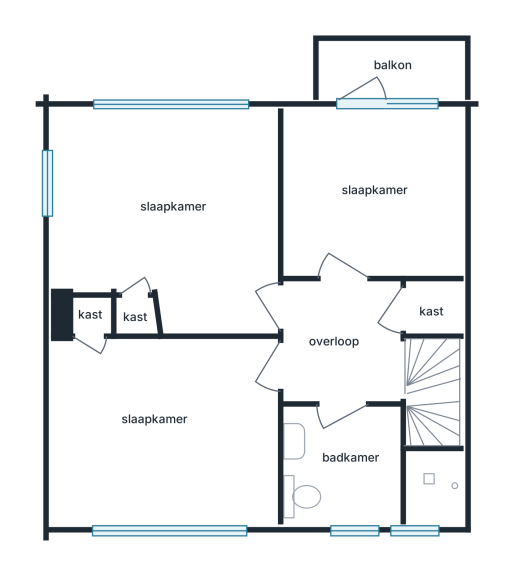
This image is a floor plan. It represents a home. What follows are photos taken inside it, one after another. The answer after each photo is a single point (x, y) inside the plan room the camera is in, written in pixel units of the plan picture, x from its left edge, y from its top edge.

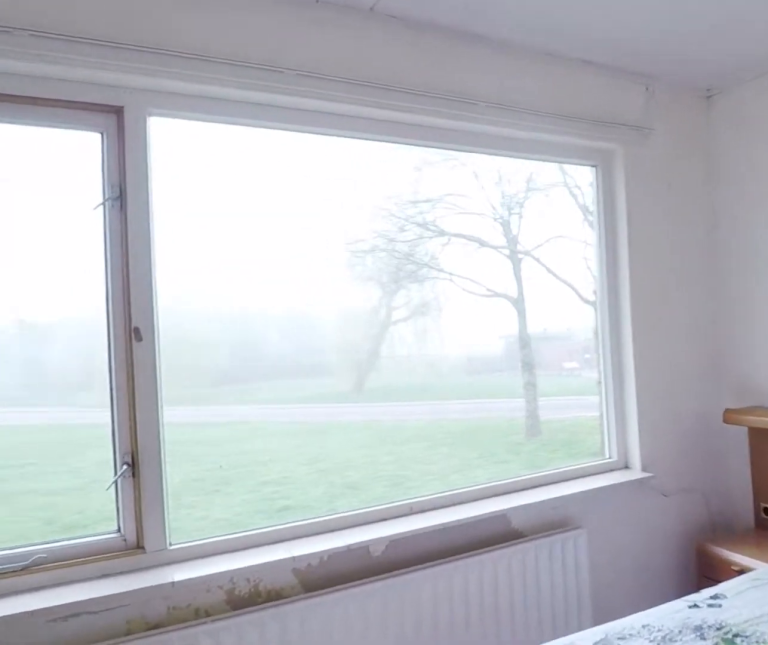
(255, 442)
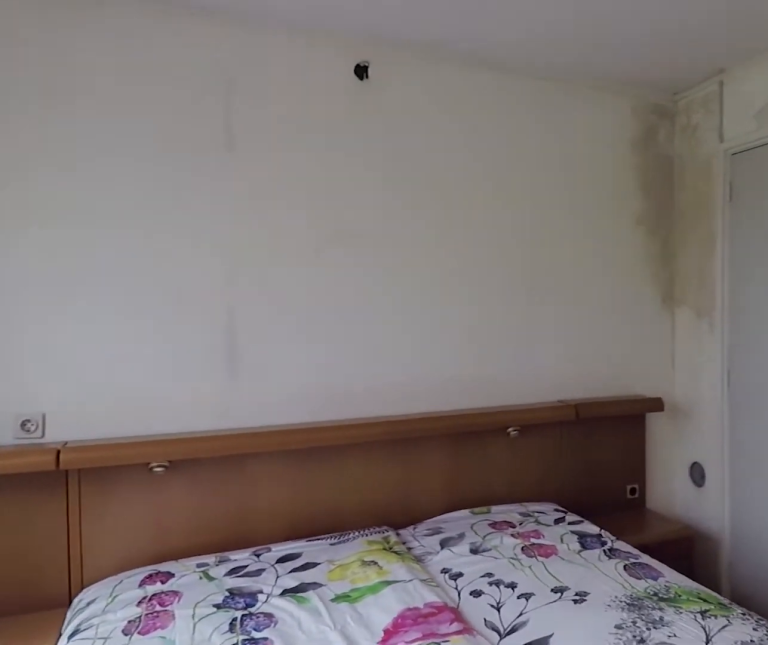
(255, 442)
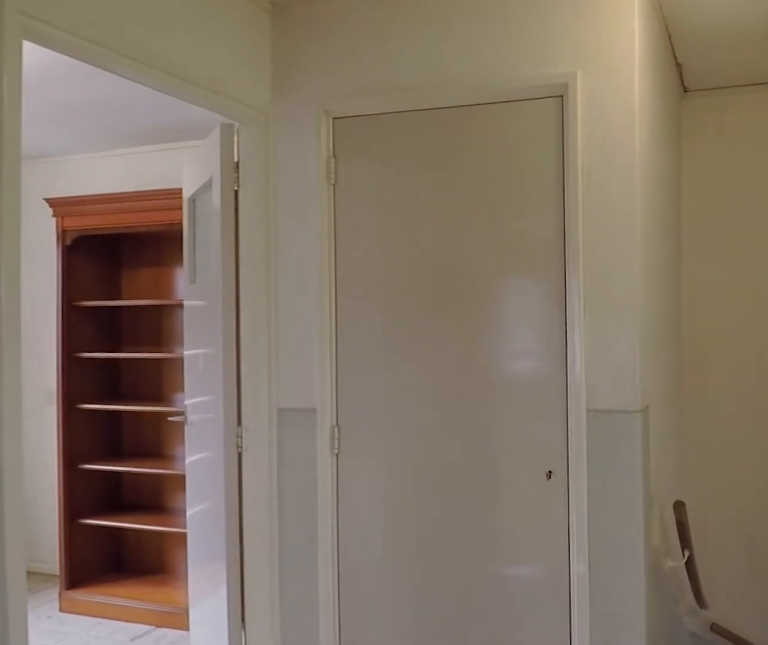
(344, 342)
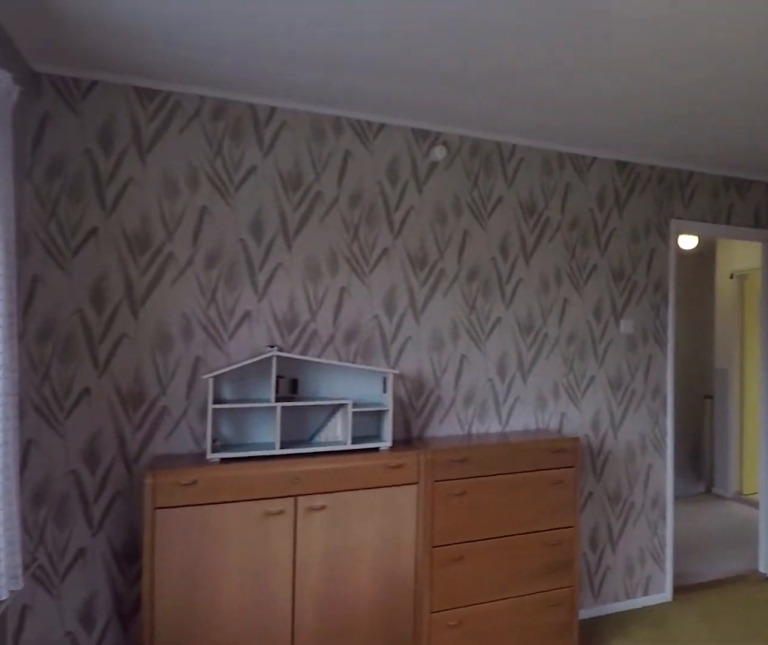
(263, 223)
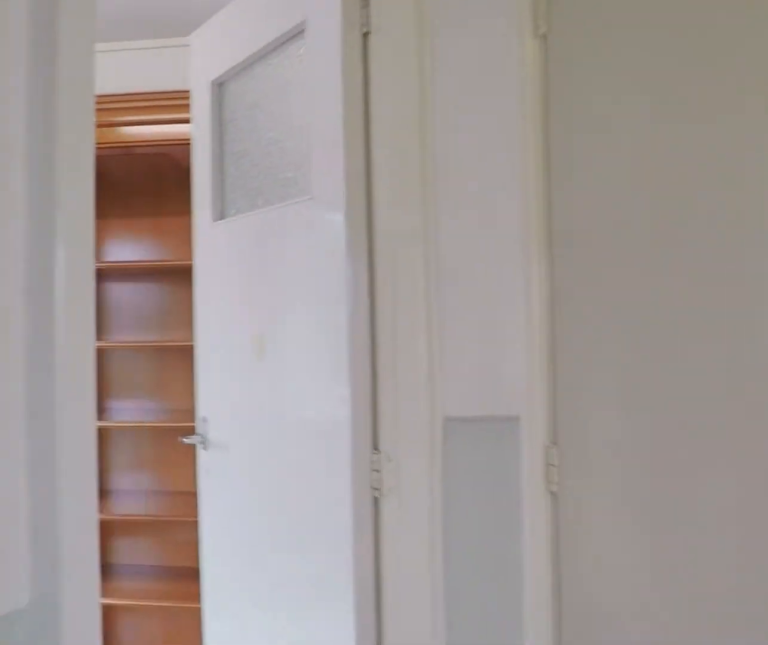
(344, 342)
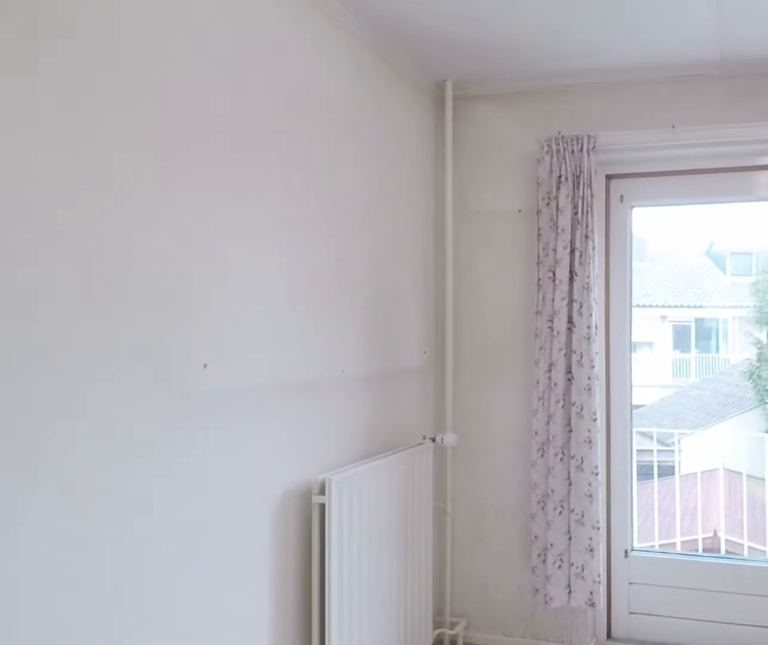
(373, 193)
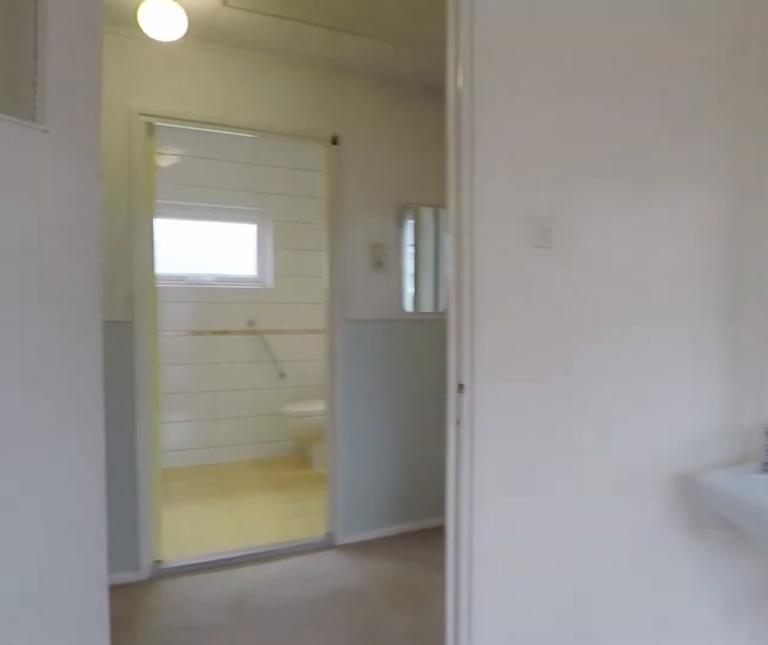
(373, 193)
